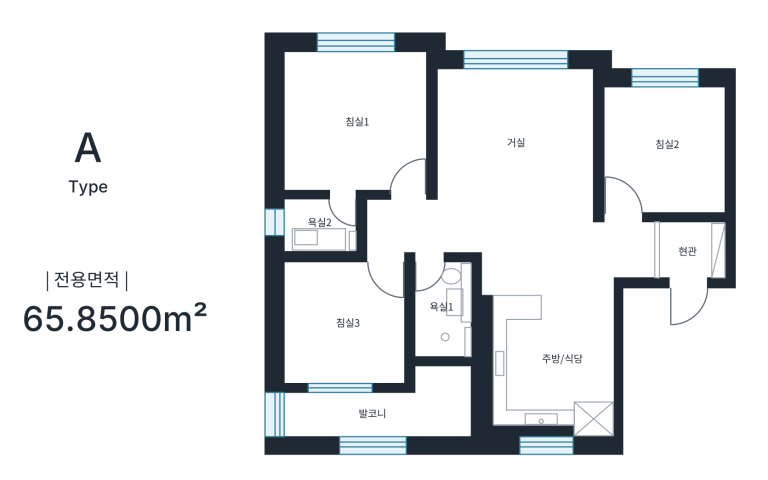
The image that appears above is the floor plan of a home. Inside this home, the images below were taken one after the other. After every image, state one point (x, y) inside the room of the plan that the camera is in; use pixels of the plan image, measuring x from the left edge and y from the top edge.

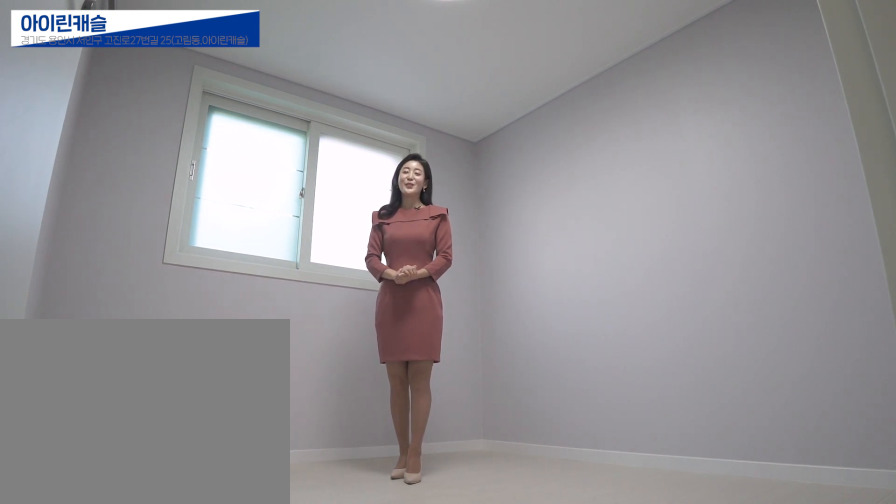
(668, 144)
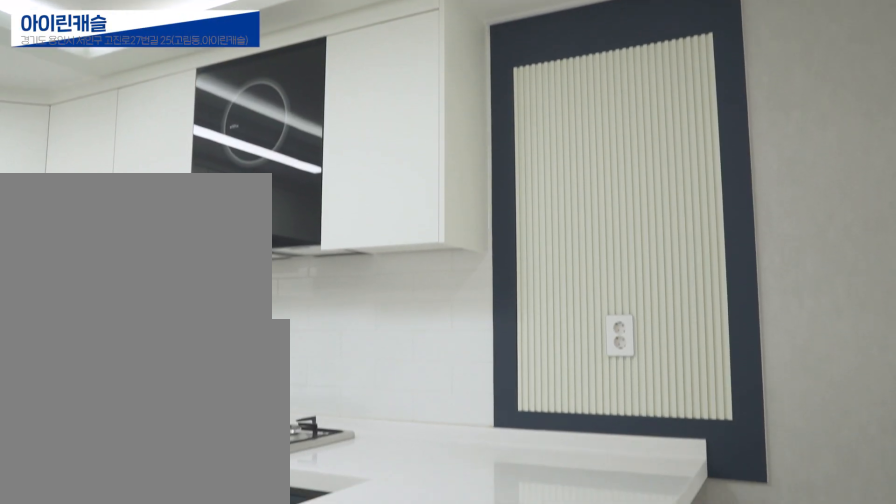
(552, 362)
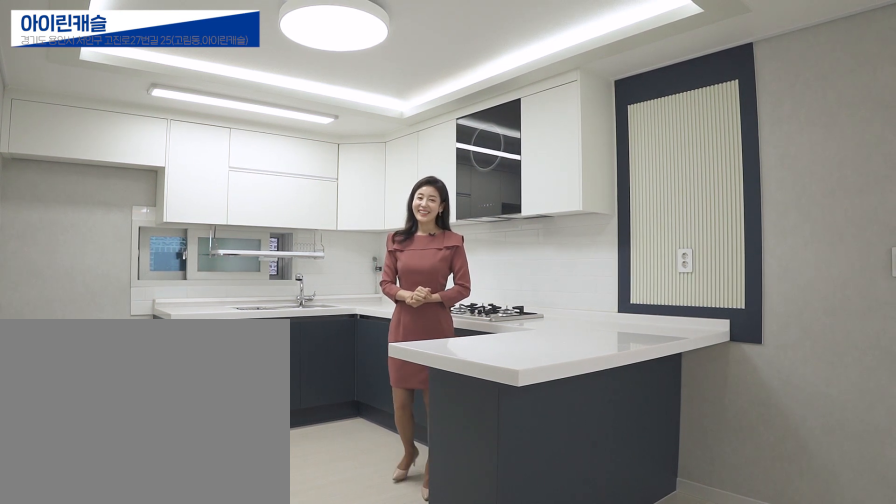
(552, 362)
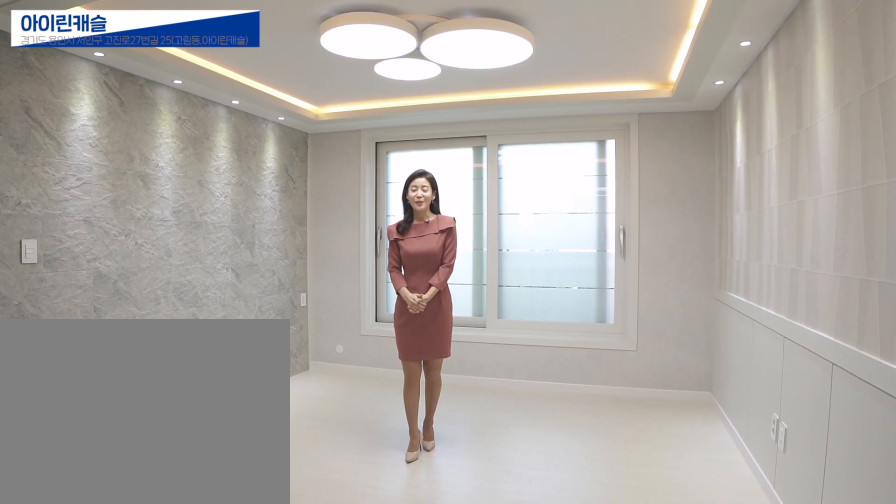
(519, 149)
